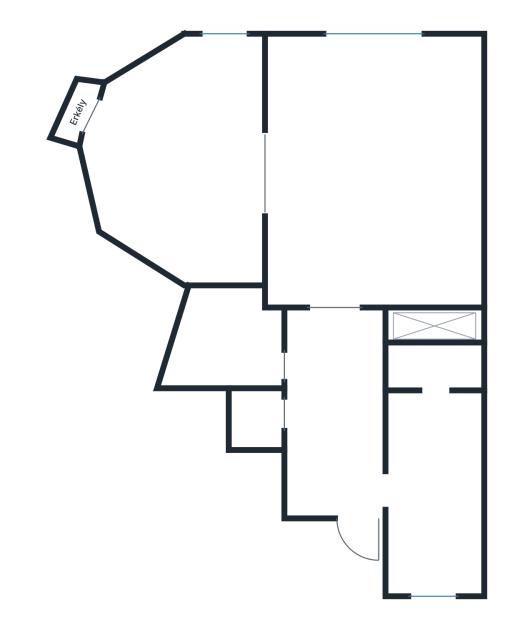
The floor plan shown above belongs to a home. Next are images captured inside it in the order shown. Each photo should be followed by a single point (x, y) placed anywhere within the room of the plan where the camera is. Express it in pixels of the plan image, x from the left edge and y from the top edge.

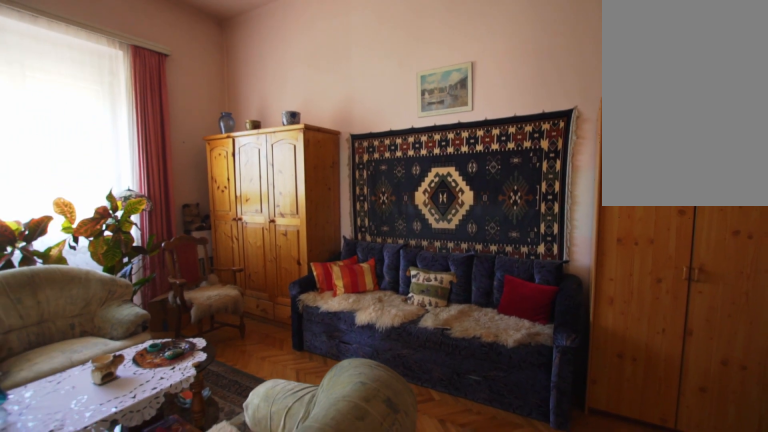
(380, 166)
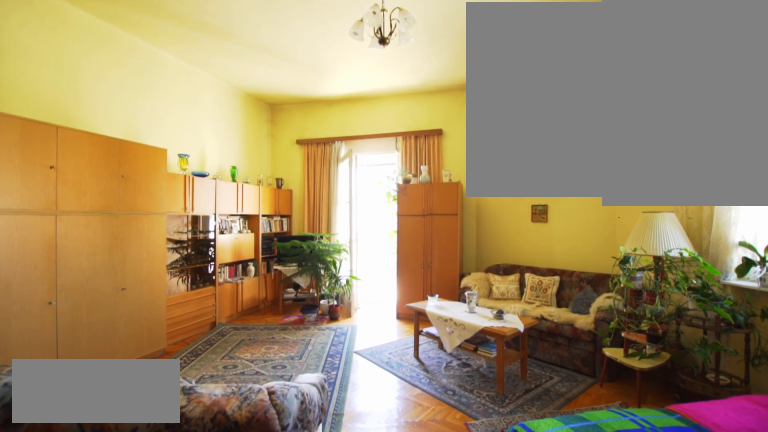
(176, 166)
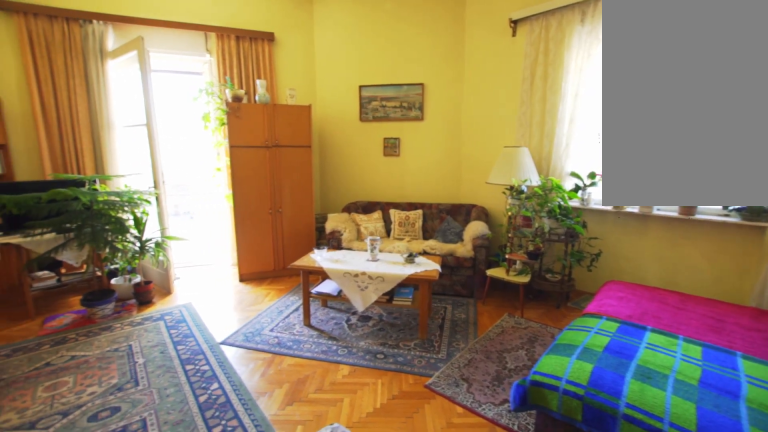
(176, 166)
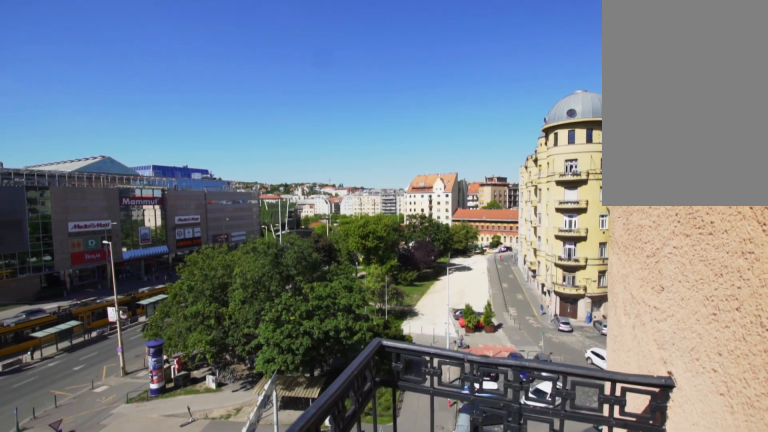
(74, 114)
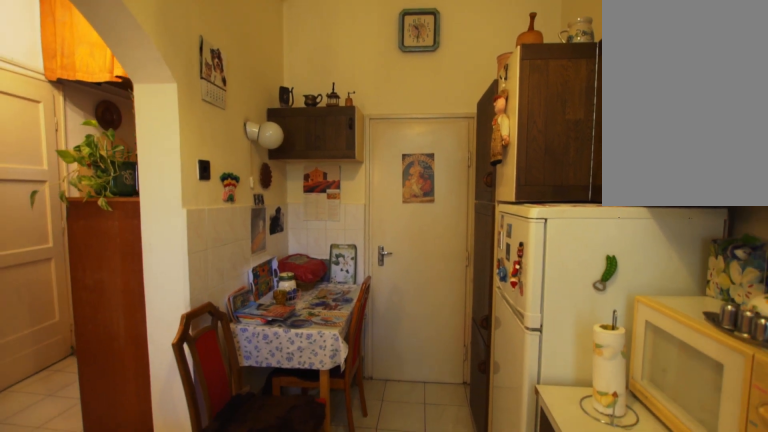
(435, 494)
